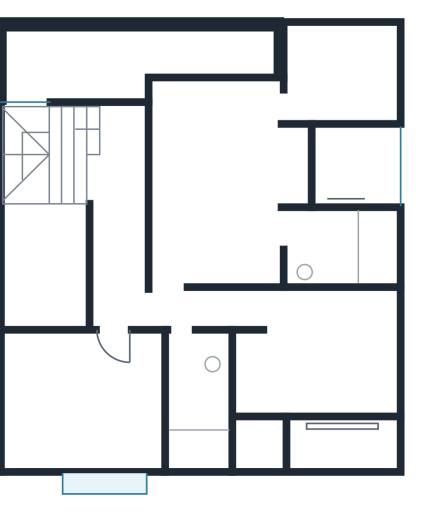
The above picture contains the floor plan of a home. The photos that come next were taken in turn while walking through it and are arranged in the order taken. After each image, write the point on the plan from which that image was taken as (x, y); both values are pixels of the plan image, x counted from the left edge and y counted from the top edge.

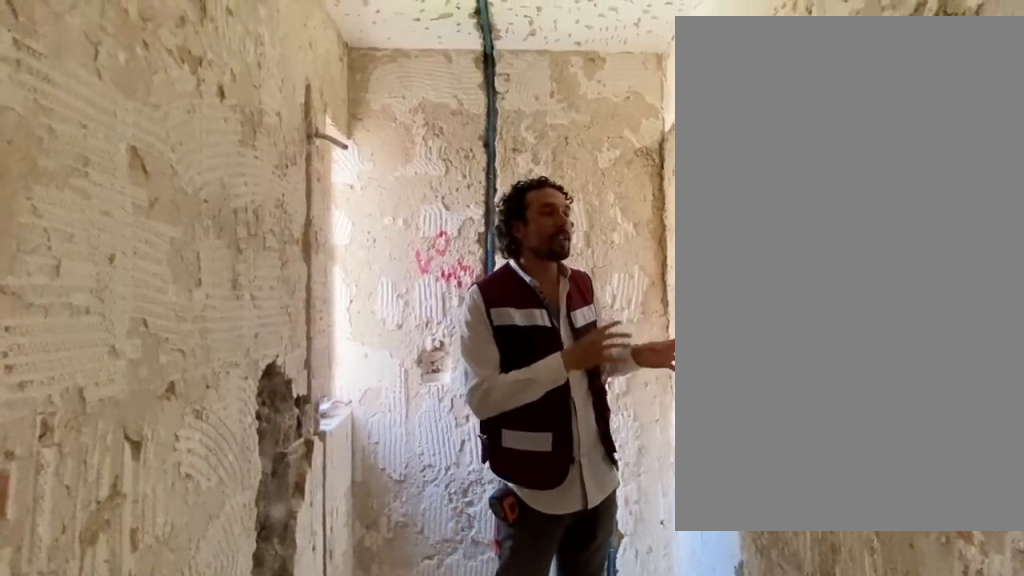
(183, 338)
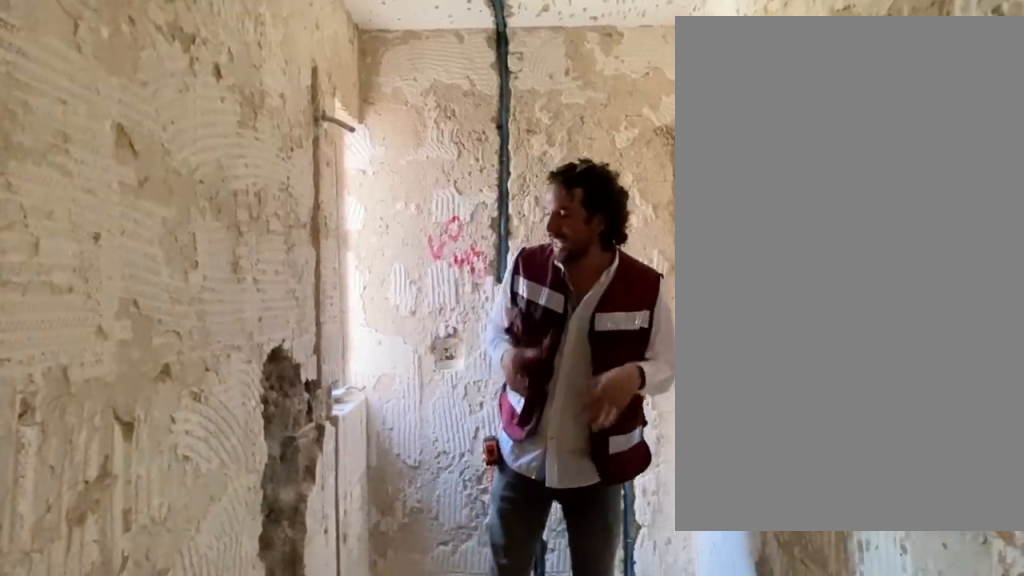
(183, 338)
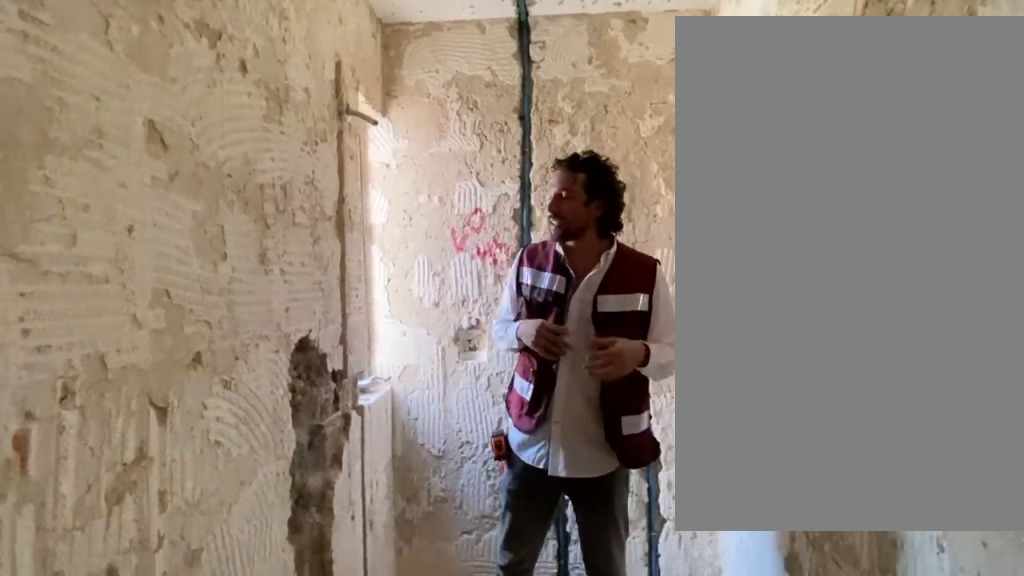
(183, 336)
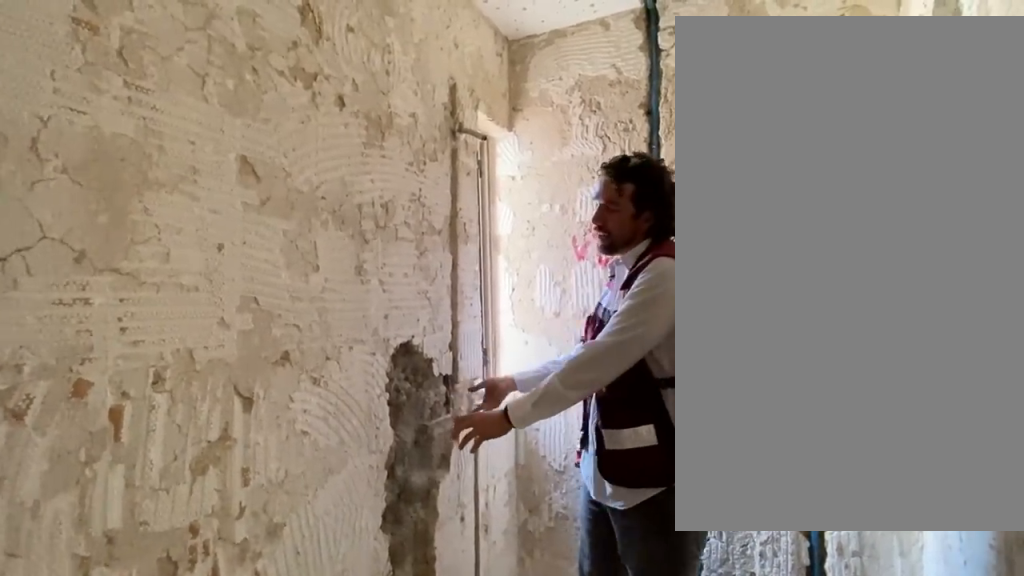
(184, 338)
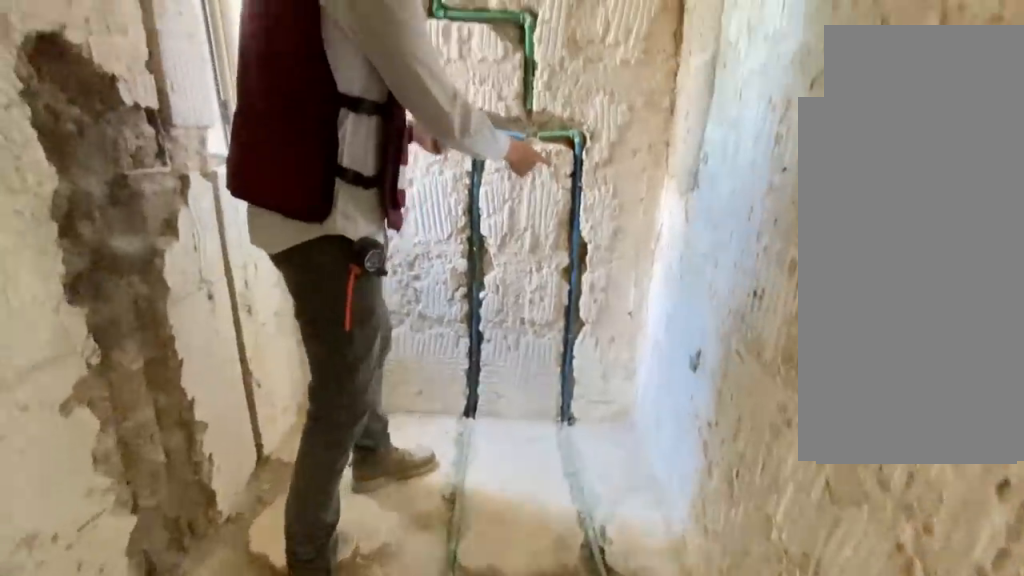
(189, 353)
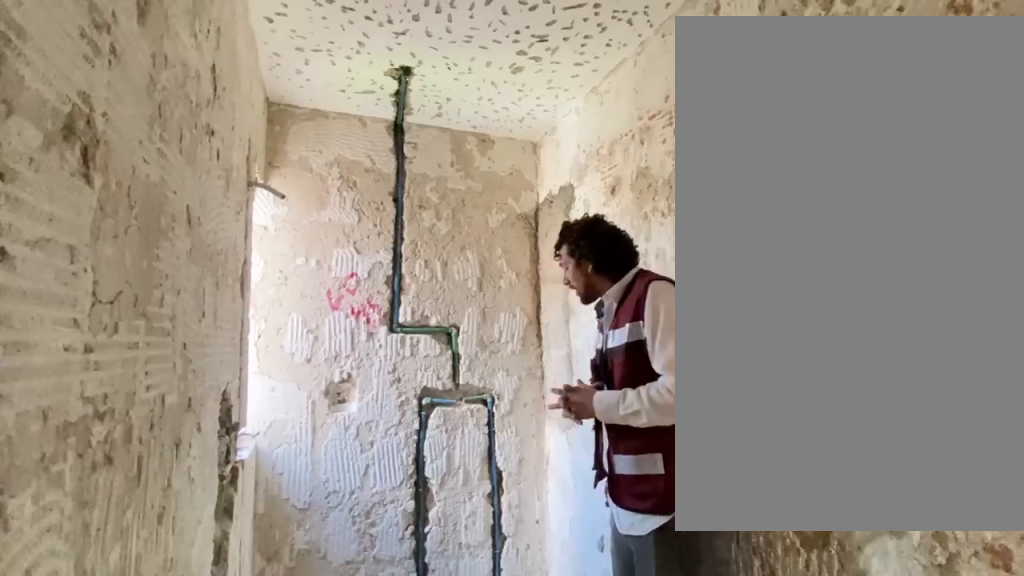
(187, 349)
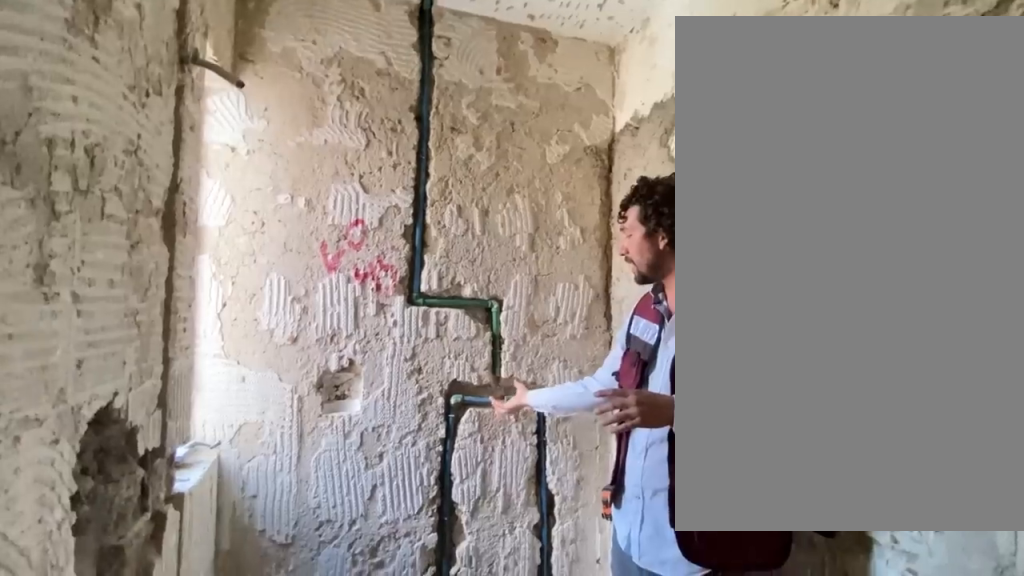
(198, 399)
